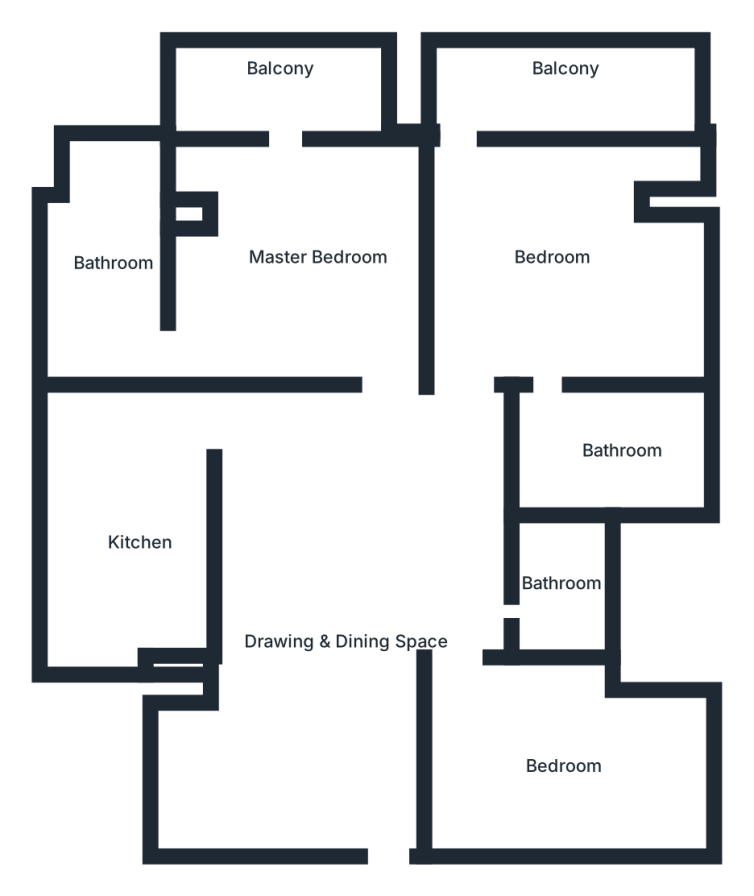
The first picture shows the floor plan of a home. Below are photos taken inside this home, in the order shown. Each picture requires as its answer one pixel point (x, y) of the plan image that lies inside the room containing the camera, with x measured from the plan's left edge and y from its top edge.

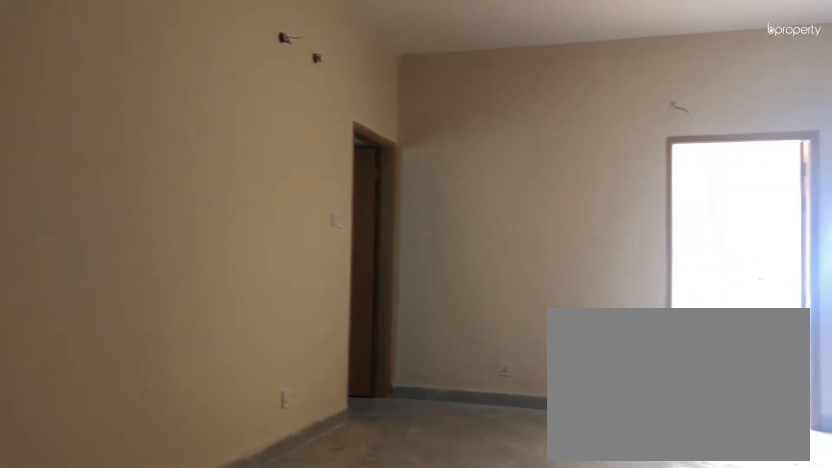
(363, 604)
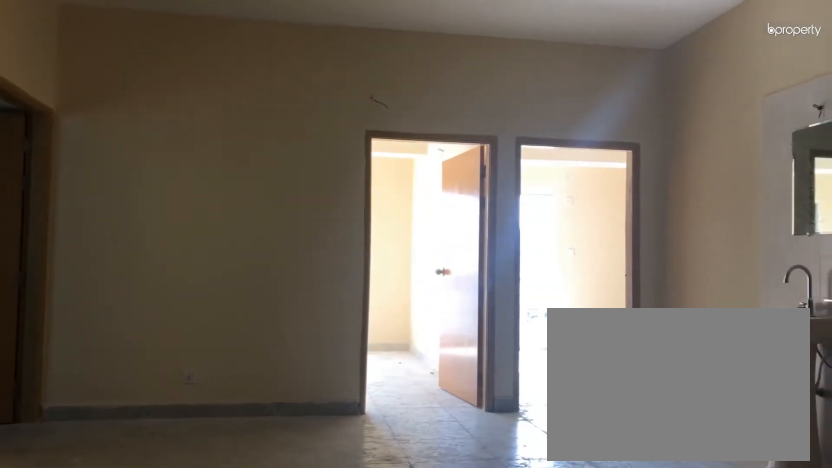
(363, 604)
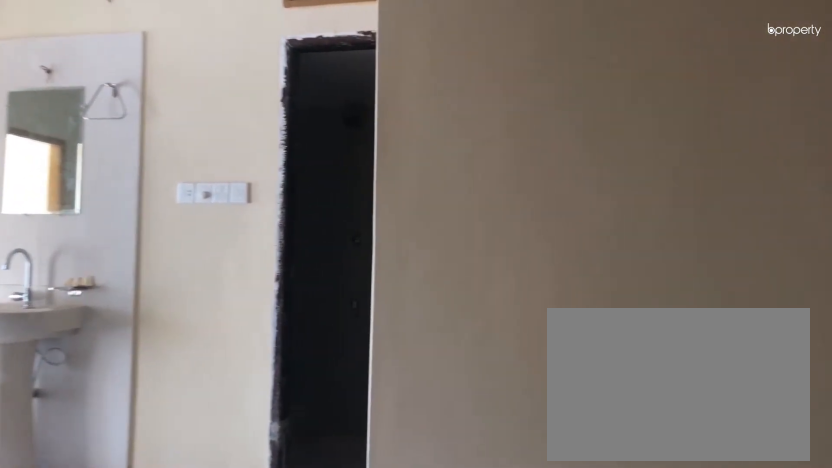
(363, 604)
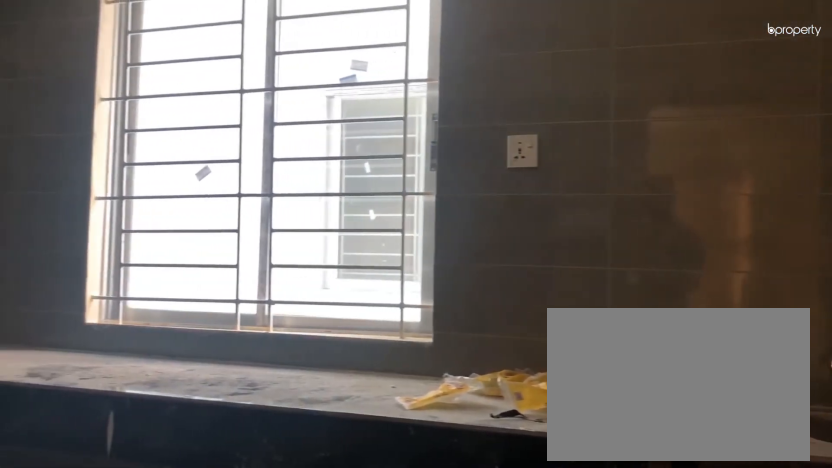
(131, 548)
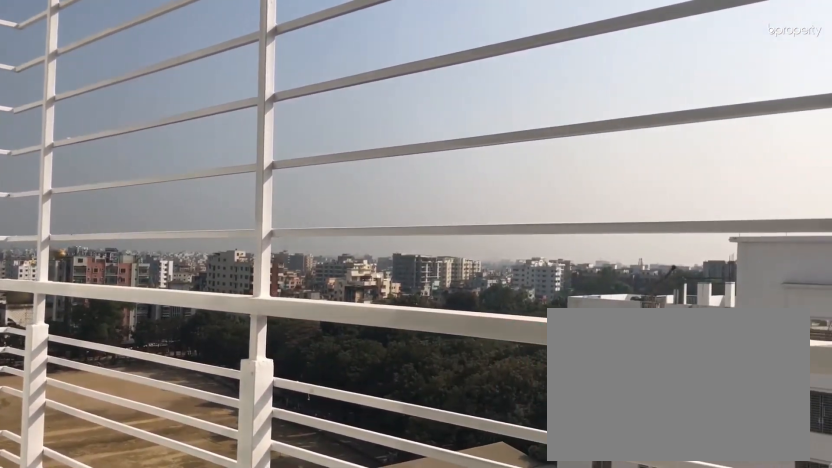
(284, 99)
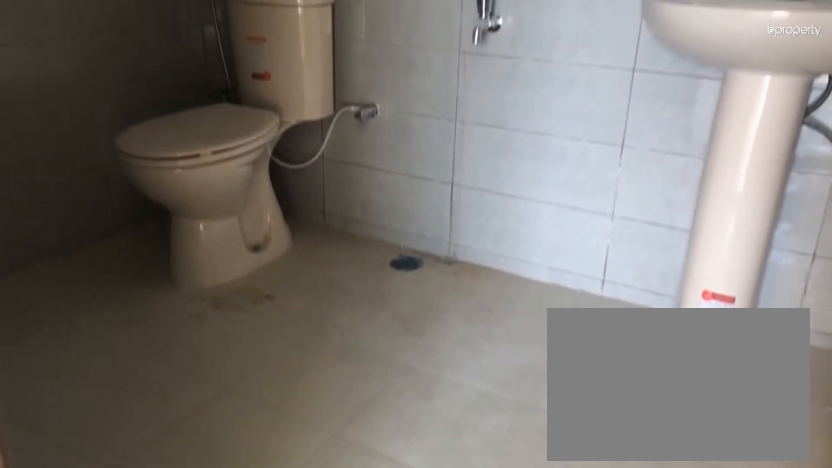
(616, 447)
